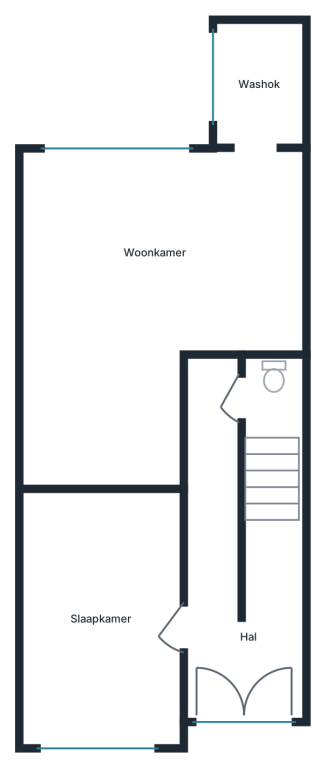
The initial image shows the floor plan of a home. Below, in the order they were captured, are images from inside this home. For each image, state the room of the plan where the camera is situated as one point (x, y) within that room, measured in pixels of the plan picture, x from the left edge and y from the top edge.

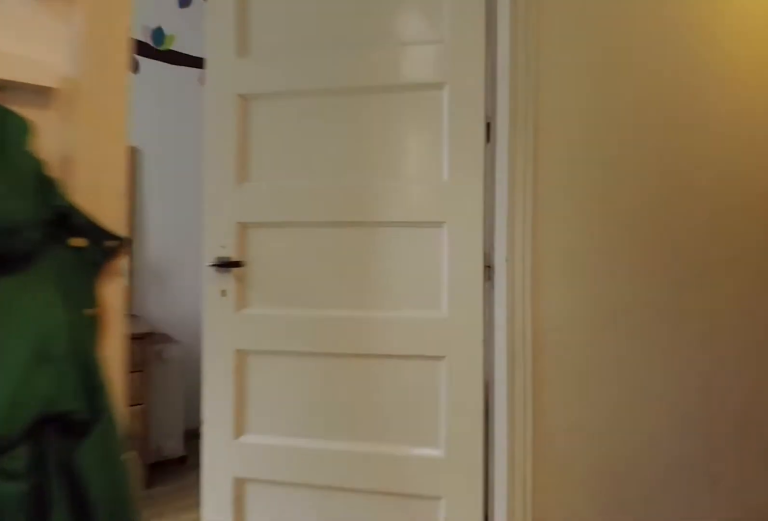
(234, 567)
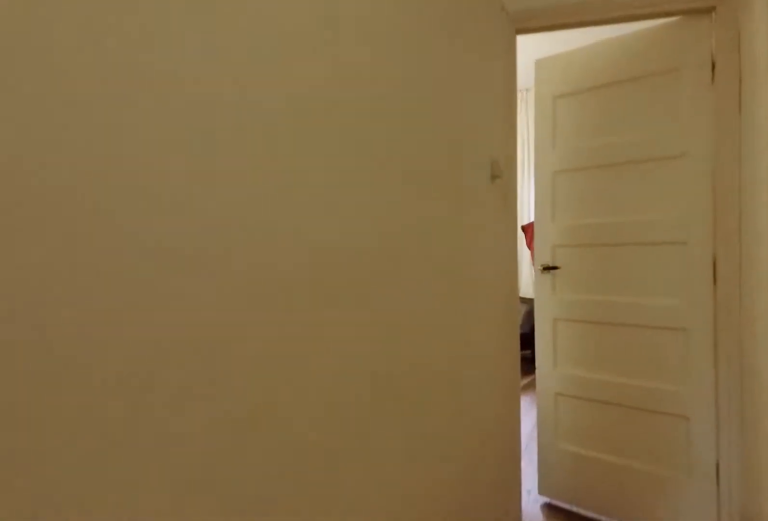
(234, 567)
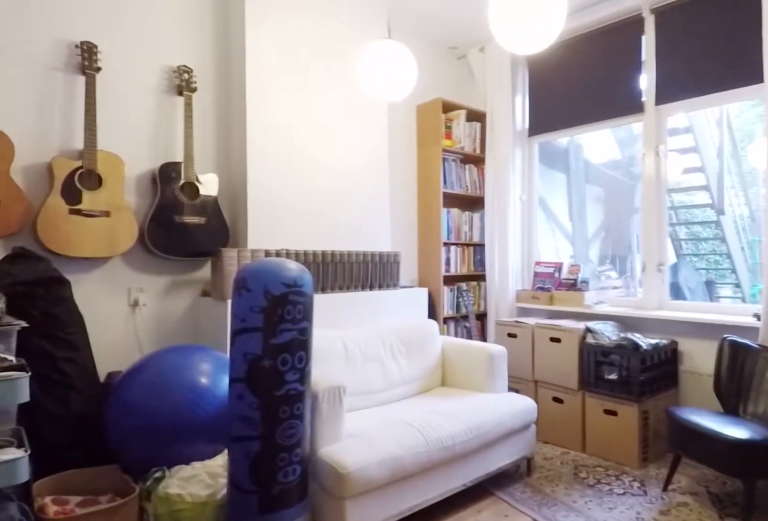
(95, 265)
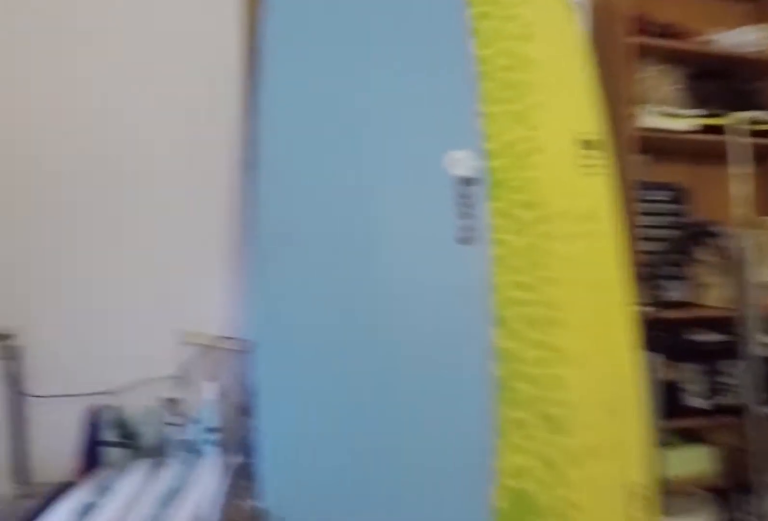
(95, 265)
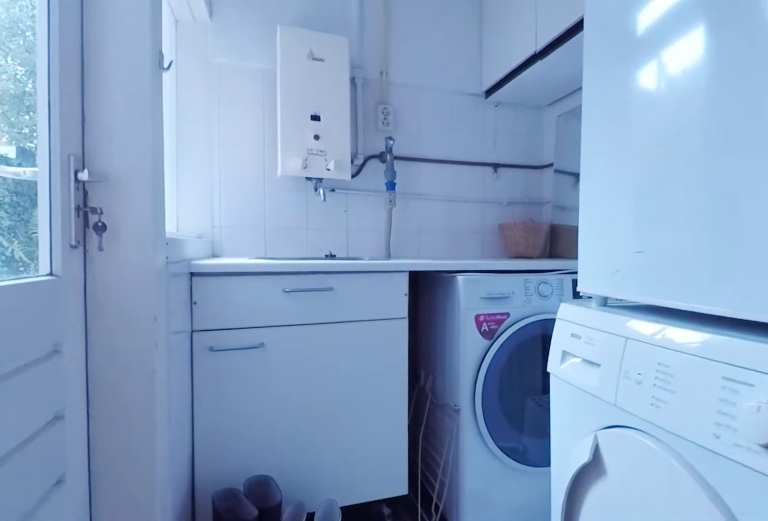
(258, 87)
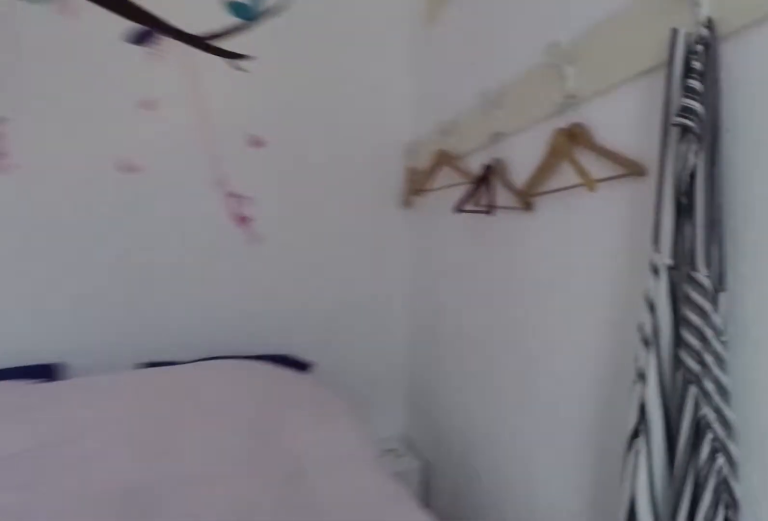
(102, 617)
